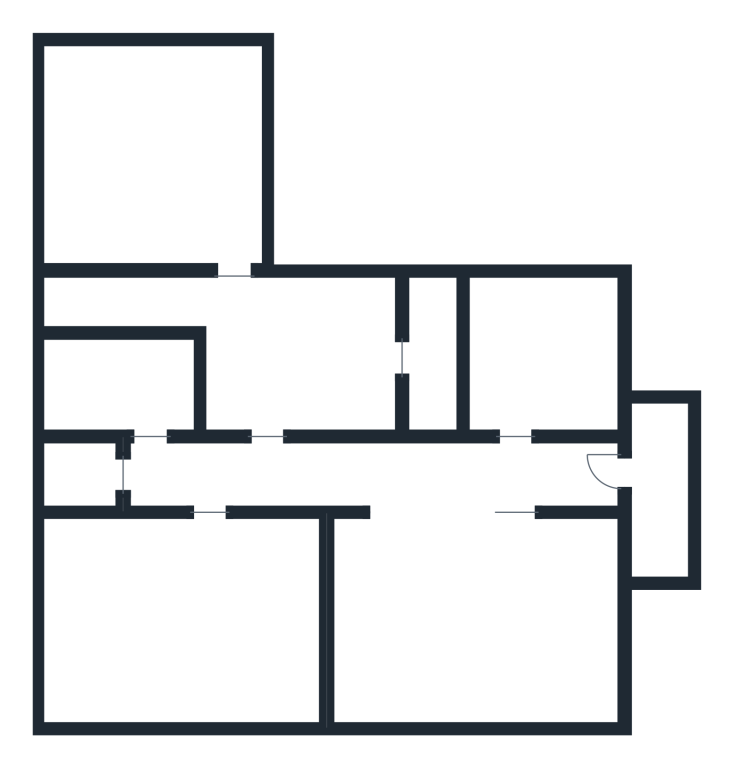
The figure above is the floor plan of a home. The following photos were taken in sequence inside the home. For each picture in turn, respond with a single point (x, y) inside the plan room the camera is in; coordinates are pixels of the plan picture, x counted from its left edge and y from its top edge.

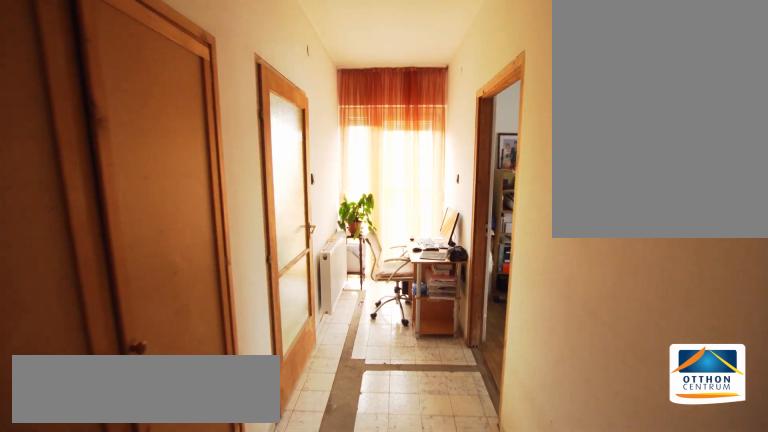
(548, 479)
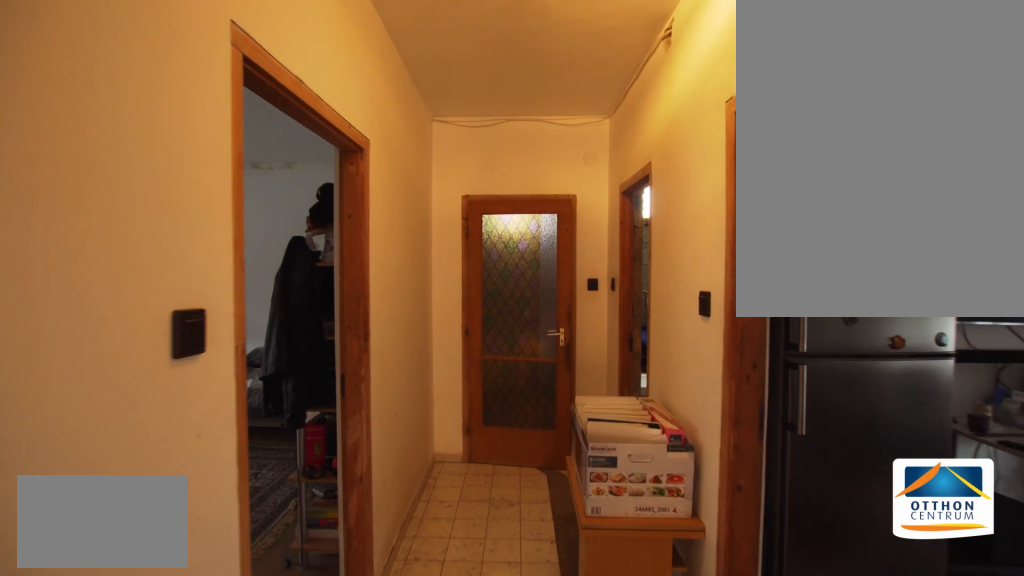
(548, 479)
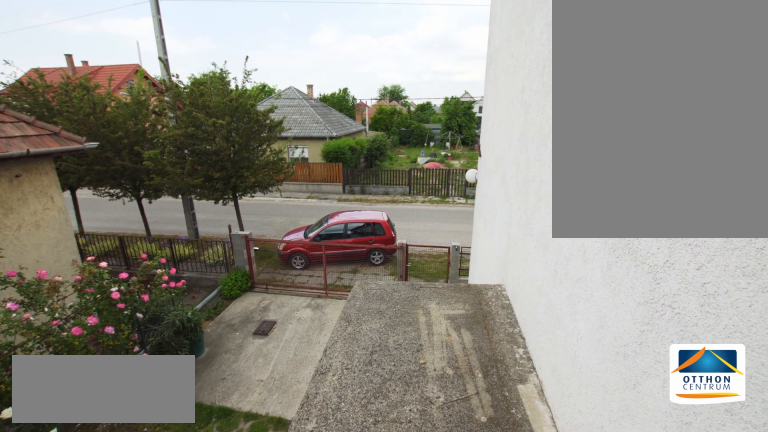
(662, 479)
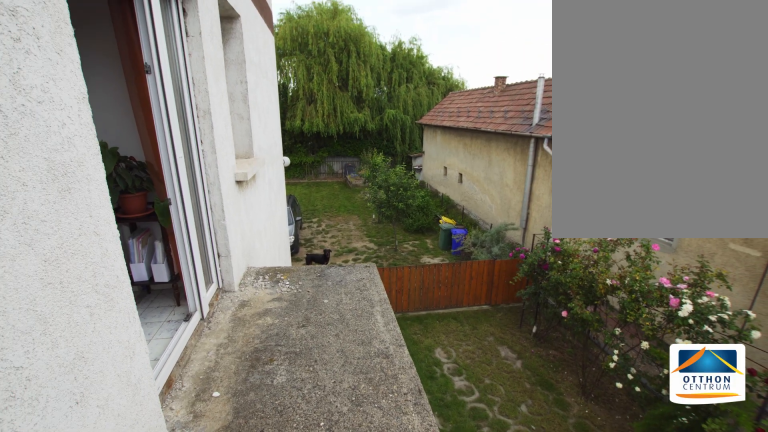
(661, 480)
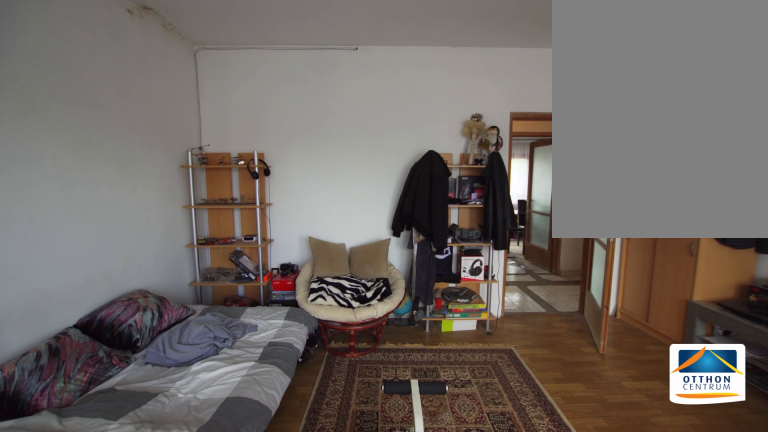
(176, 624)
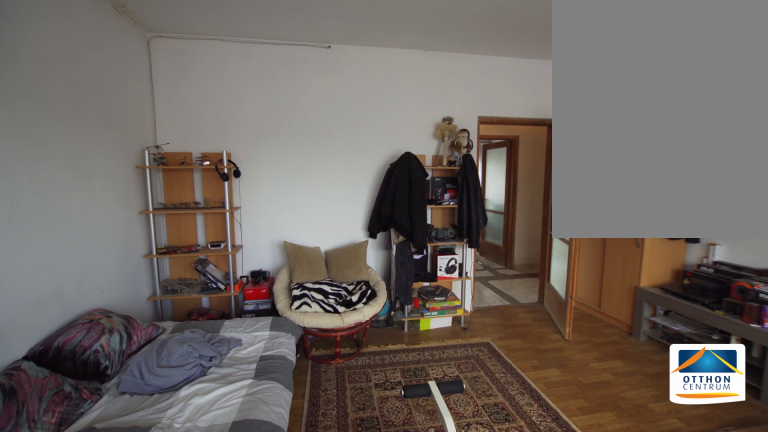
(176, 624)
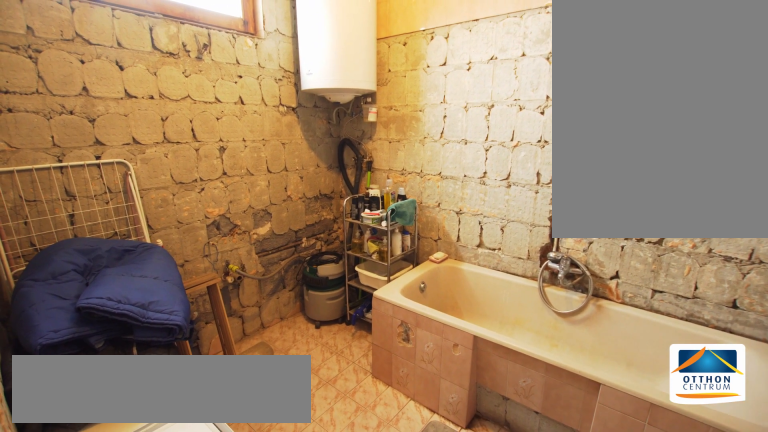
(109, 386)
